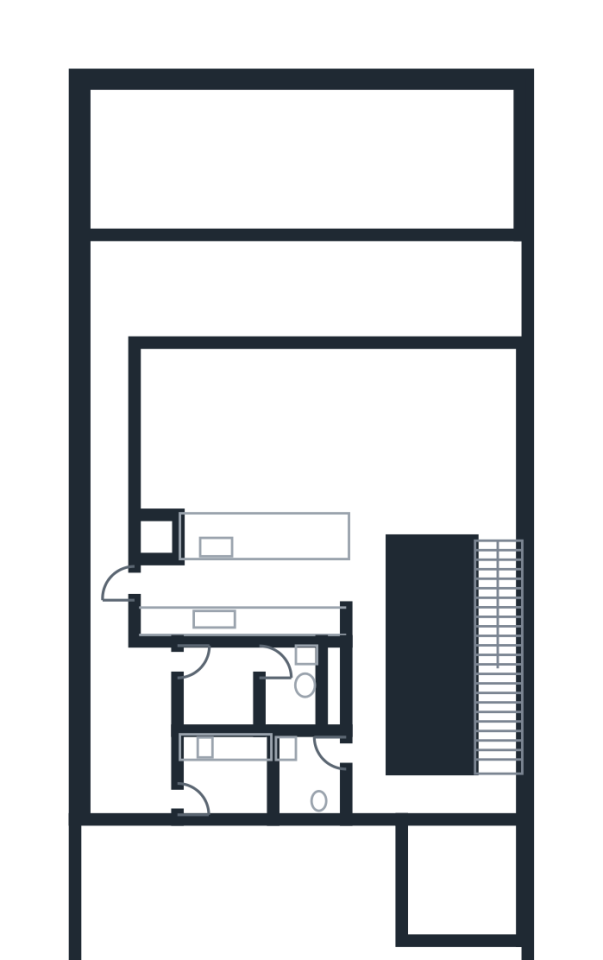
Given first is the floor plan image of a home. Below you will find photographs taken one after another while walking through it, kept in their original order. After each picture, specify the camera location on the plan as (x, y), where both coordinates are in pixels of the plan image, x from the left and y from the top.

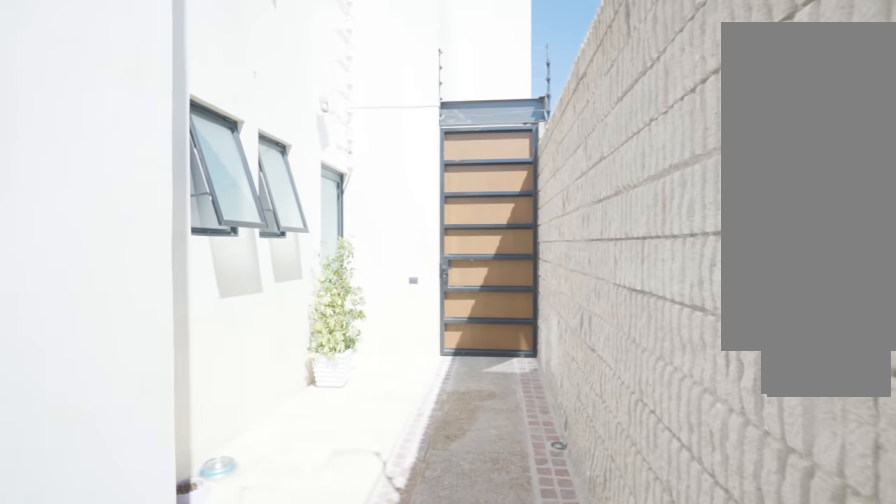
(110, 579)
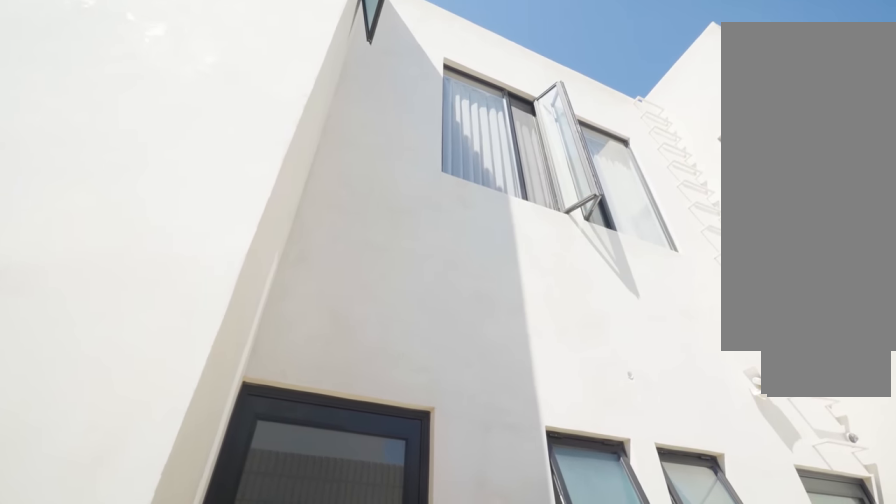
(111, 689)
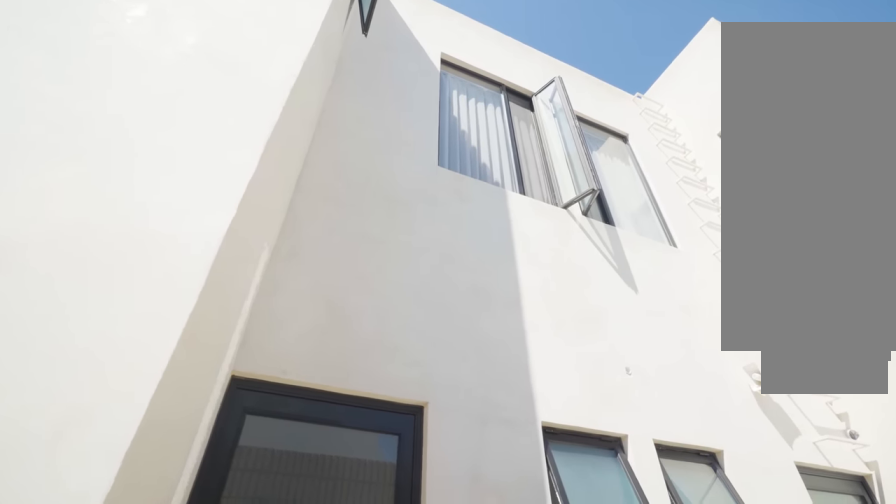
(111, 689)
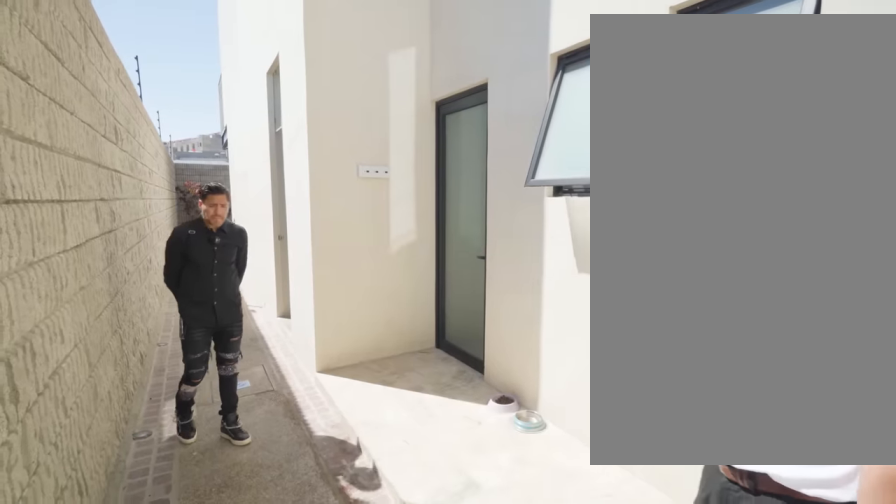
(124, 782)
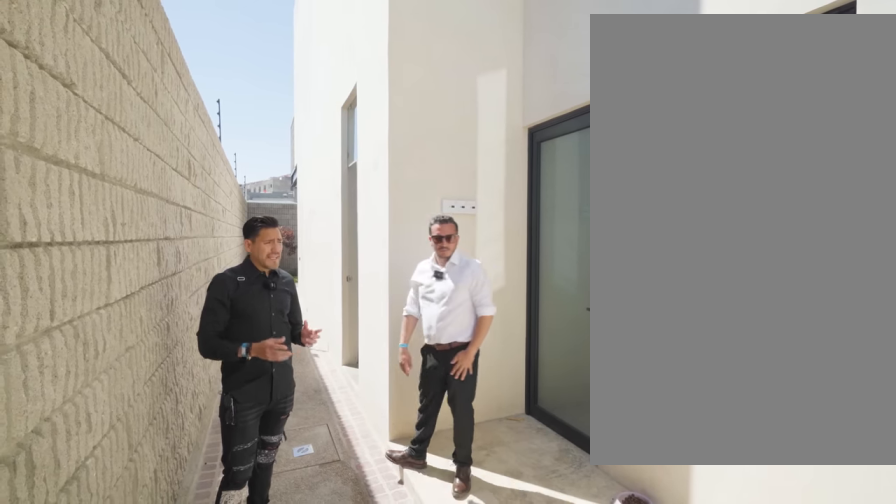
(117, 774)
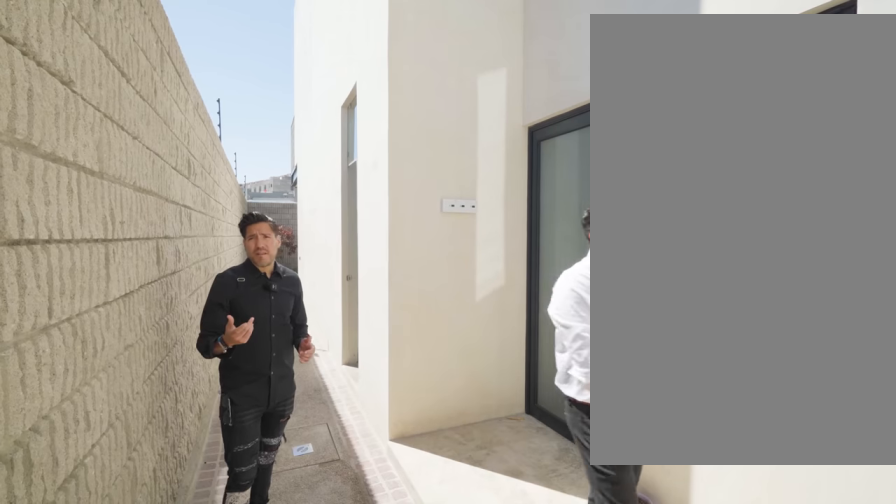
(117, 774)
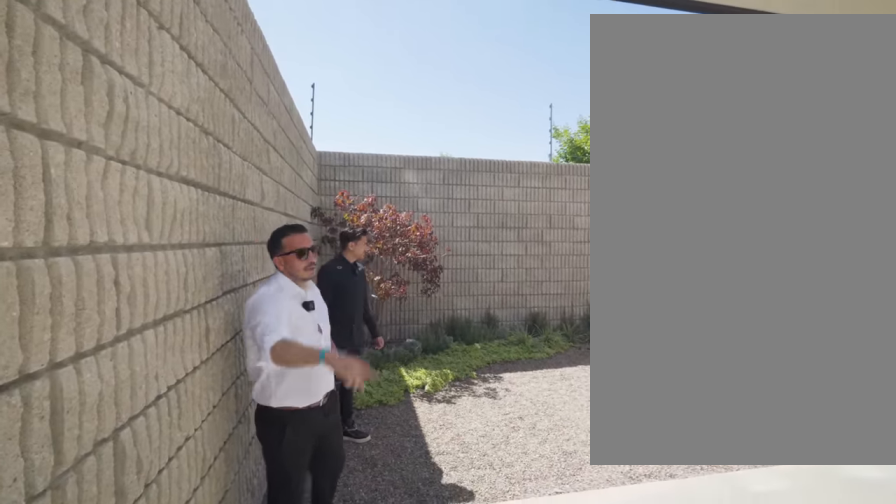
(110, 359)
